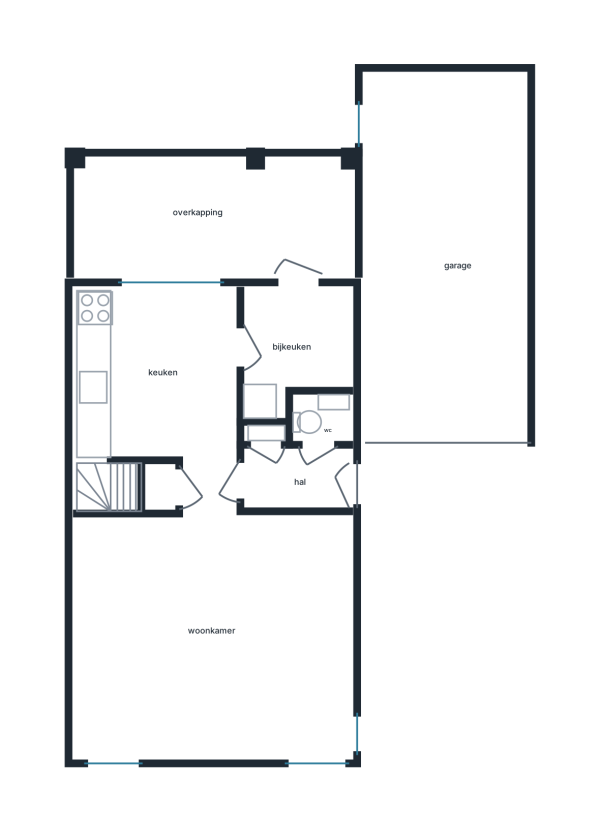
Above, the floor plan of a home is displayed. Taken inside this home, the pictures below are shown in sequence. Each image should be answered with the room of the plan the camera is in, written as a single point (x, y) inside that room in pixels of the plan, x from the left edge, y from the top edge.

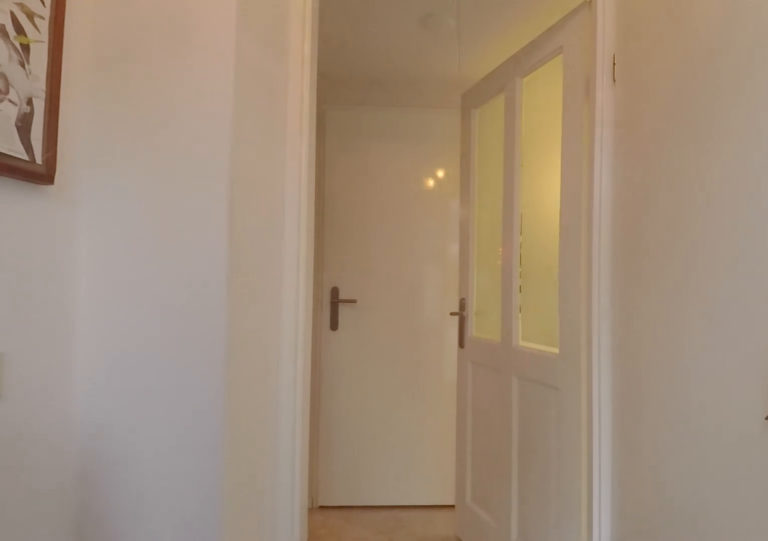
(295, 479)
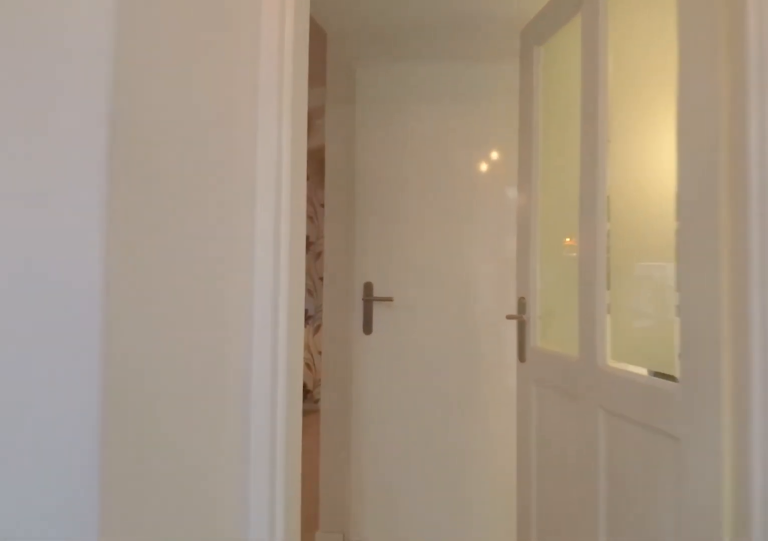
(295, 479)
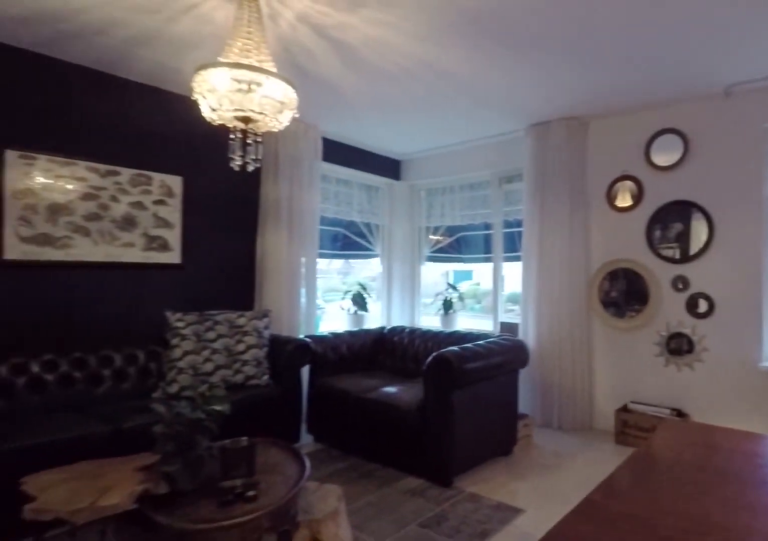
(212, 629)
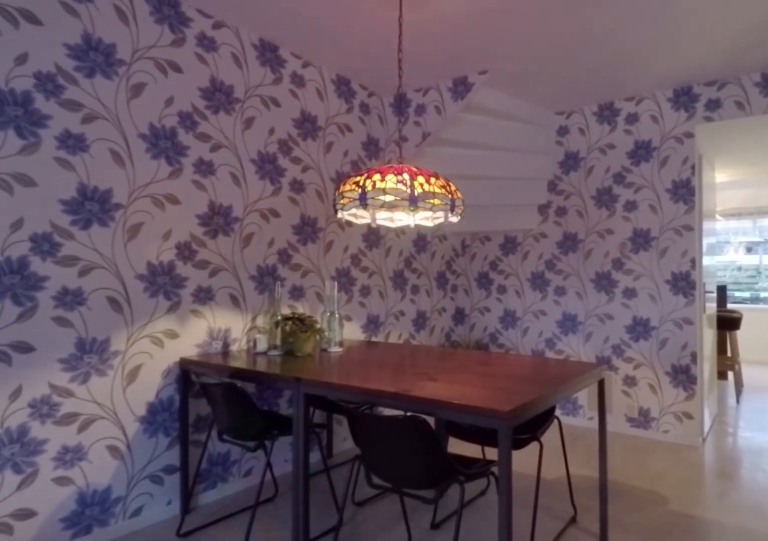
(212, 629)
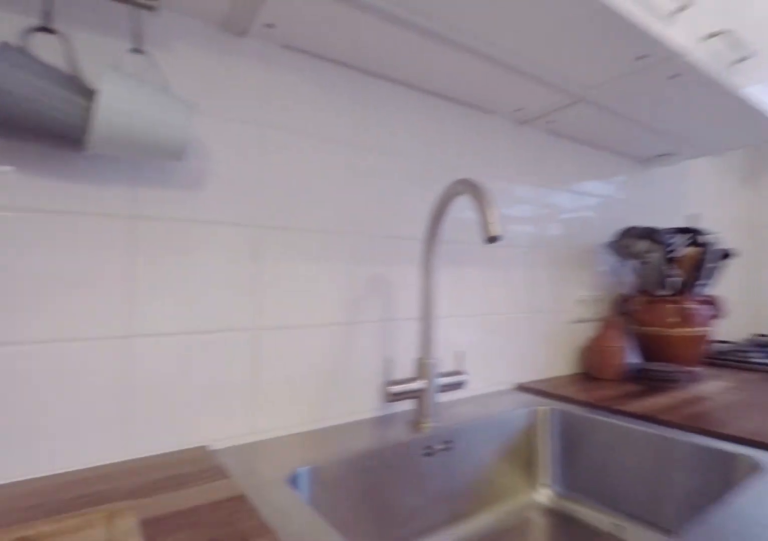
(157, 374)
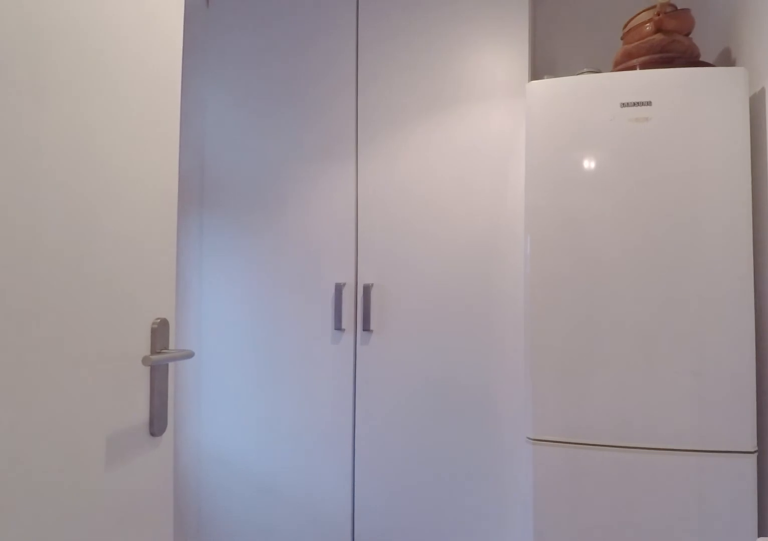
(293, 344)
